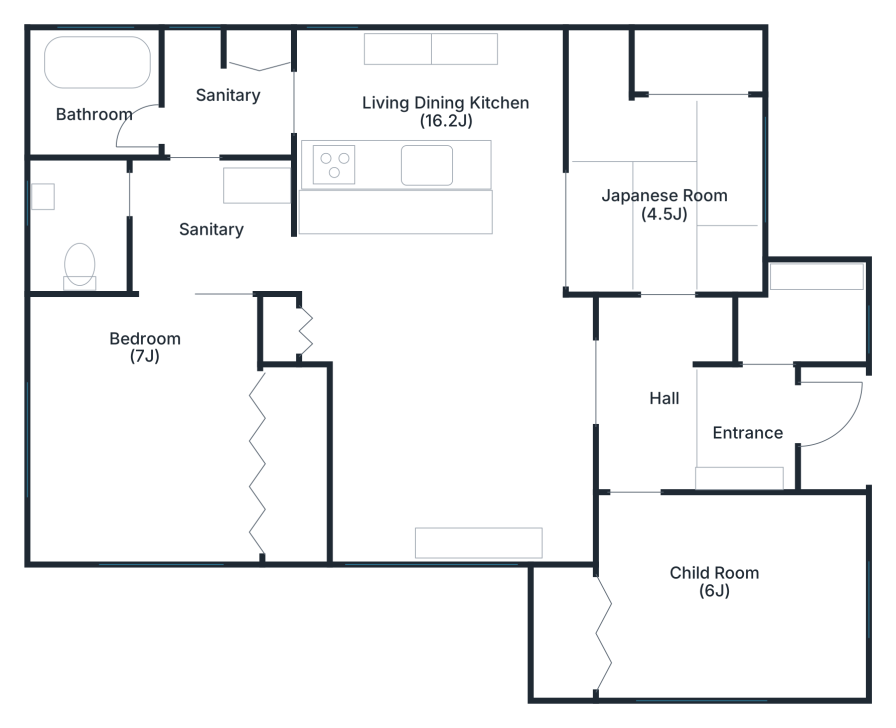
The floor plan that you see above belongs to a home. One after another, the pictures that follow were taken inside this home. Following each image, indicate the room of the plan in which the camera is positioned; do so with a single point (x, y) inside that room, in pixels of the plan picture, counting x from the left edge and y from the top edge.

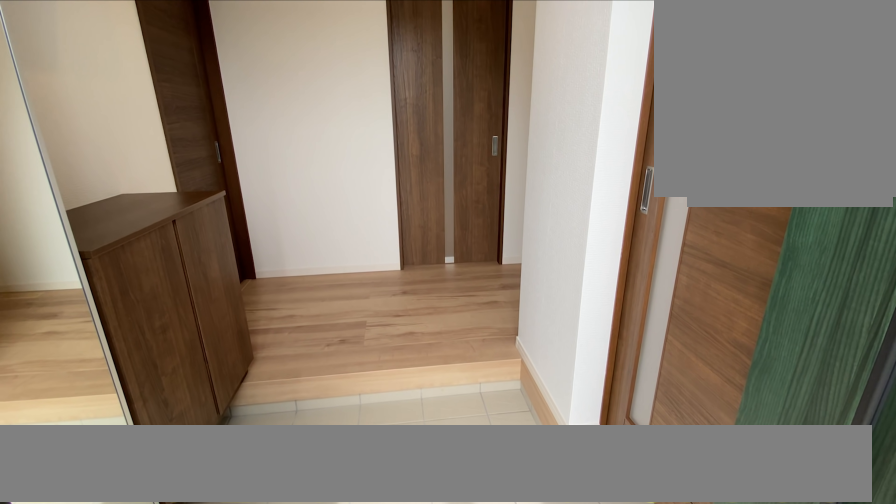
(744, 421)
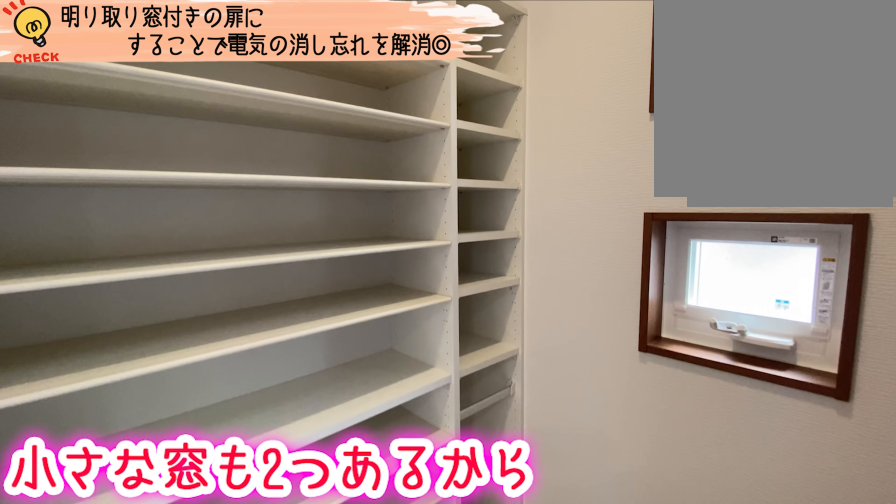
(804, 318)
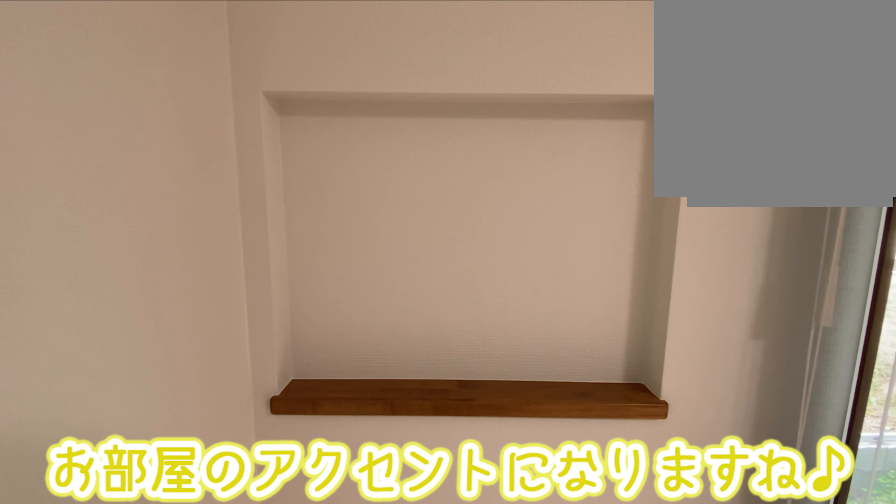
(451, 378)
